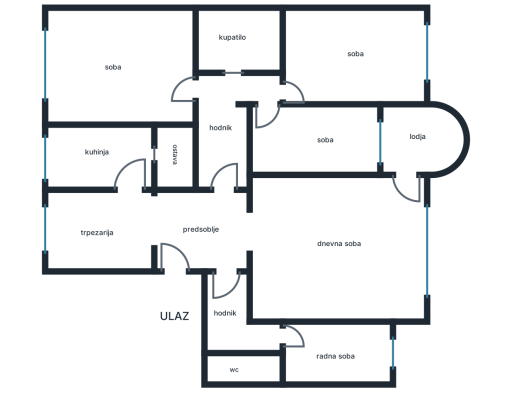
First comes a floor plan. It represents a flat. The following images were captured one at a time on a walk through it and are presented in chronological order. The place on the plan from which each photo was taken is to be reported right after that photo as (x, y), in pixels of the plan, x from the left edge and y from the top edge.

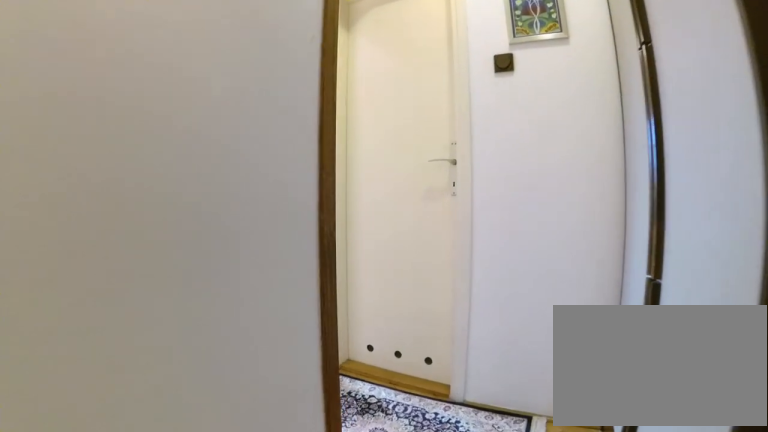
(223, 276)
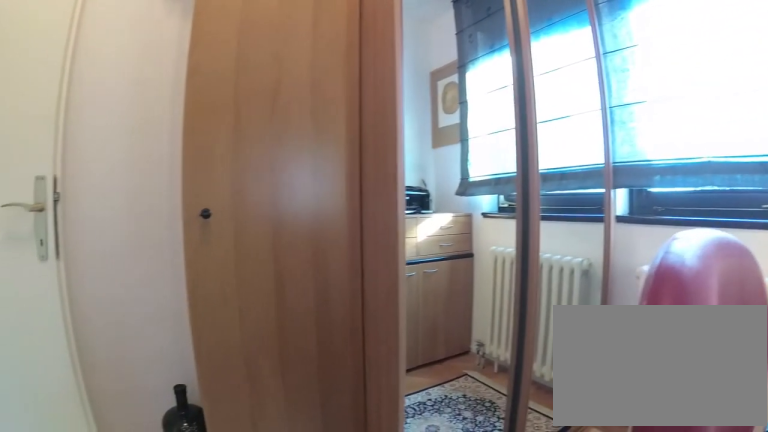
(311, 370)
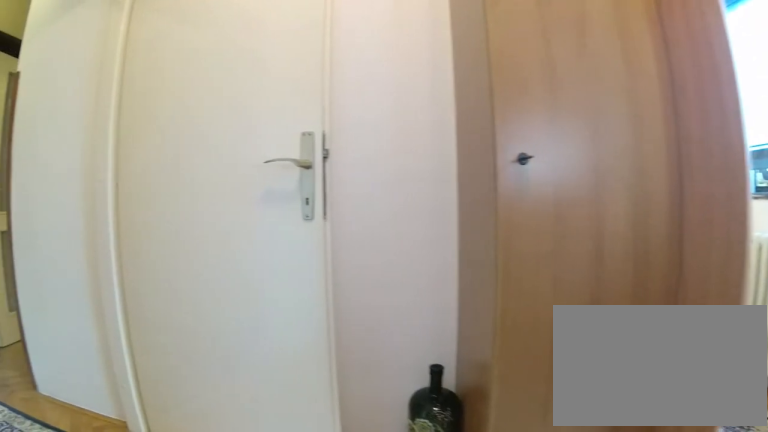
(326, 376)
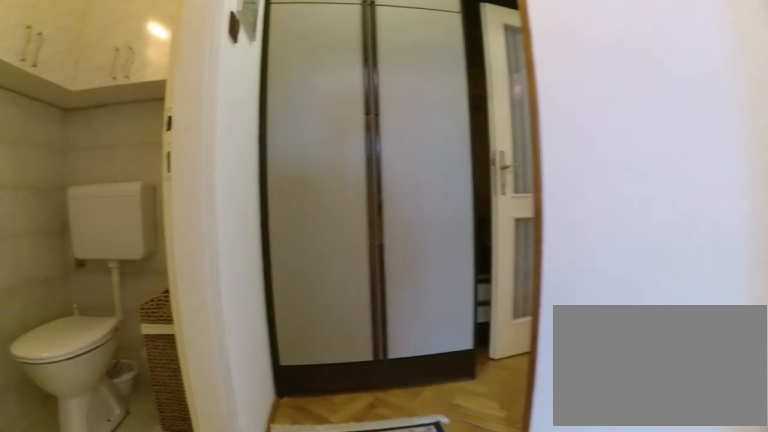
(306, 342)
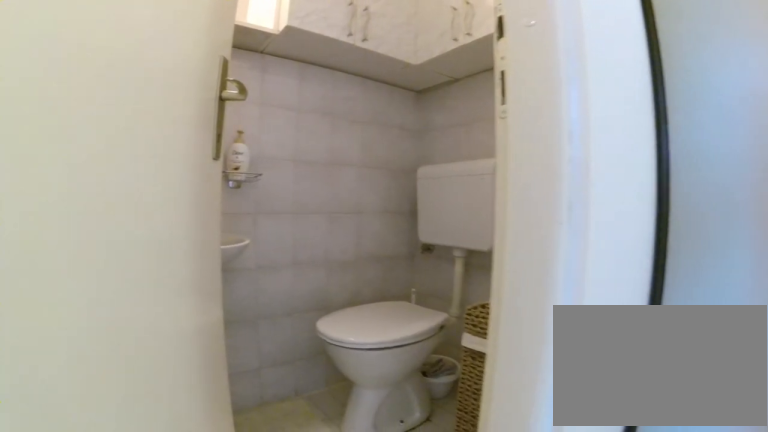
(274, 340)
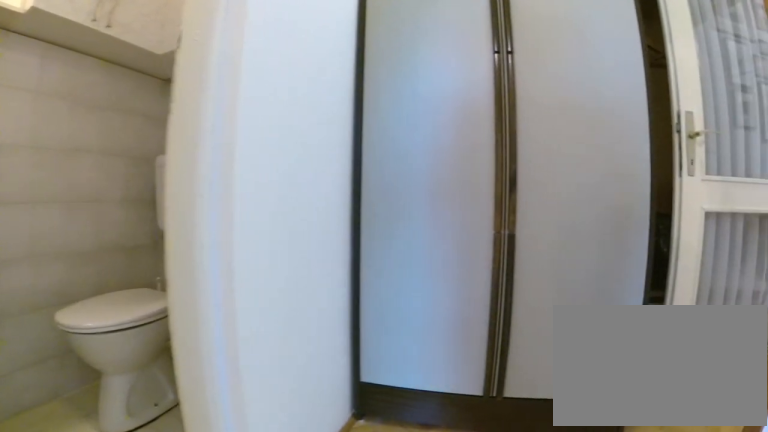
(279, 337)
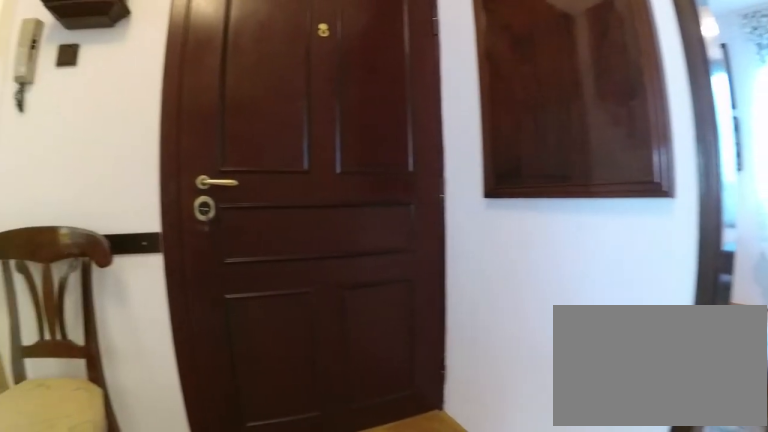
(189, 229)
